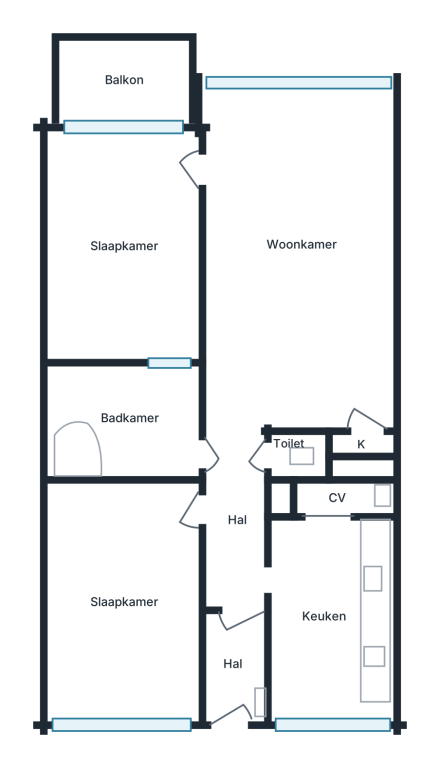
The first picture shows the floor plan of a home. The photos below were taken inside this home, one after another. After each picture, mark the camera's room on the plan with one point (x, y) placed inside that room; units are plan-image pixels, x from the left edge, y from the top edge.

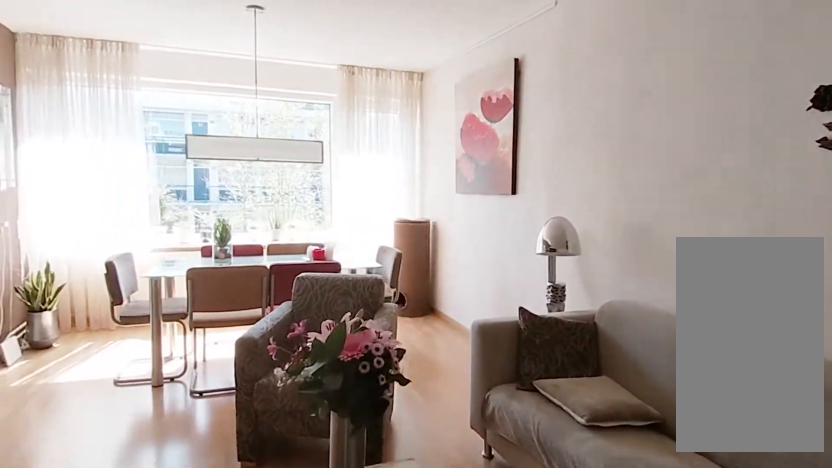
(298, 253)
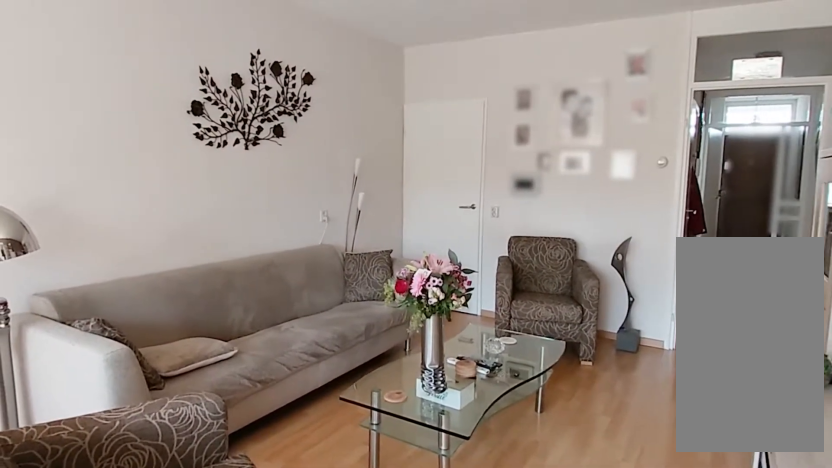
(298, 253)
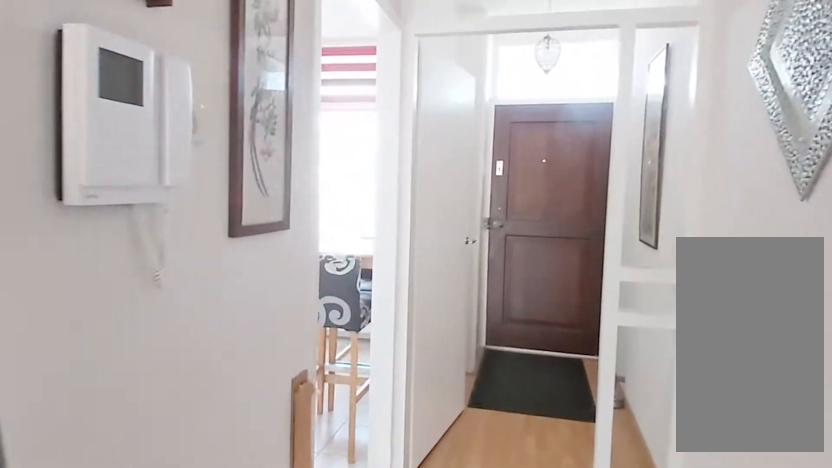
(235, 569)
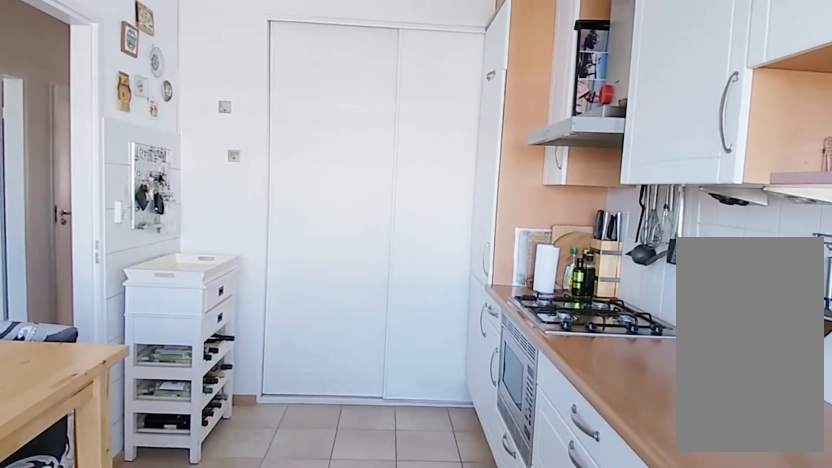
(316, 624)
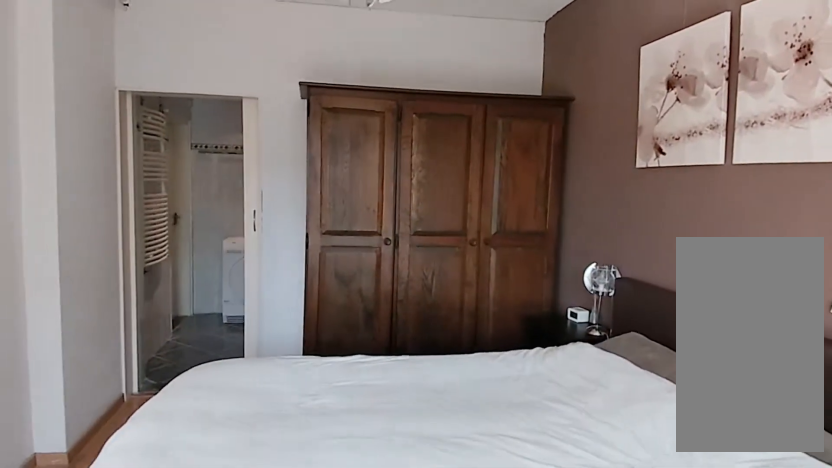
(123, 245)
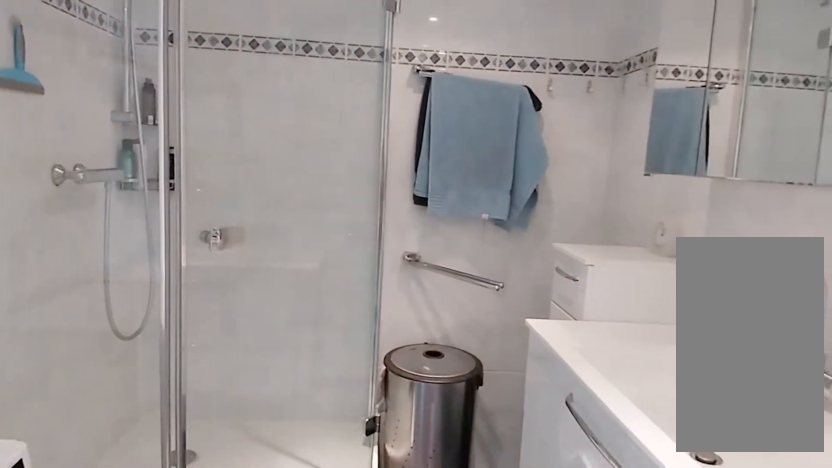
(129, 423)
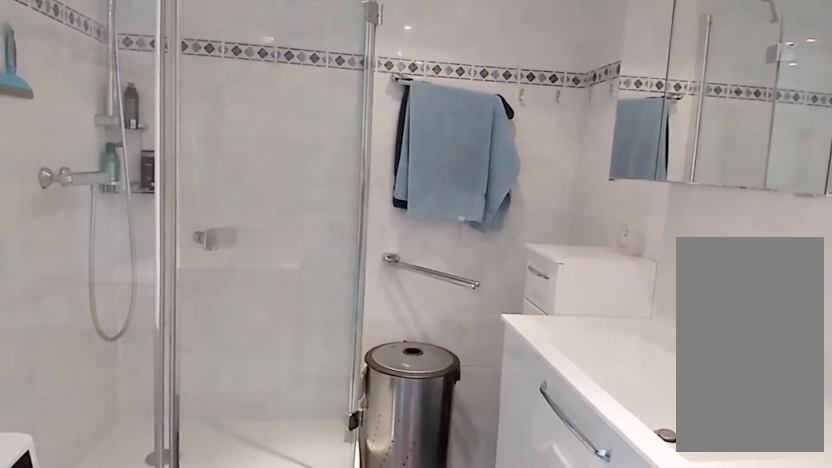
(129, 423)
